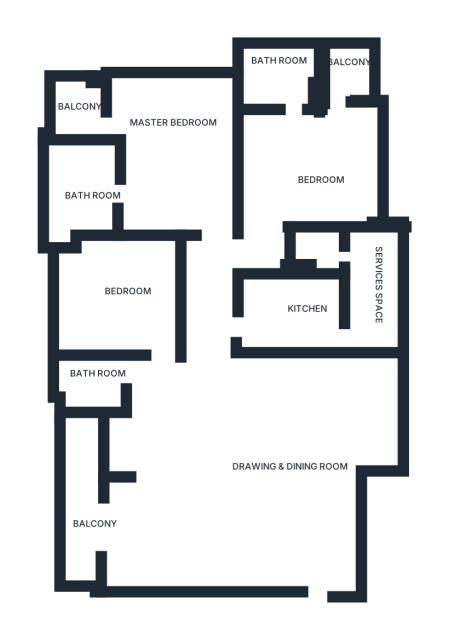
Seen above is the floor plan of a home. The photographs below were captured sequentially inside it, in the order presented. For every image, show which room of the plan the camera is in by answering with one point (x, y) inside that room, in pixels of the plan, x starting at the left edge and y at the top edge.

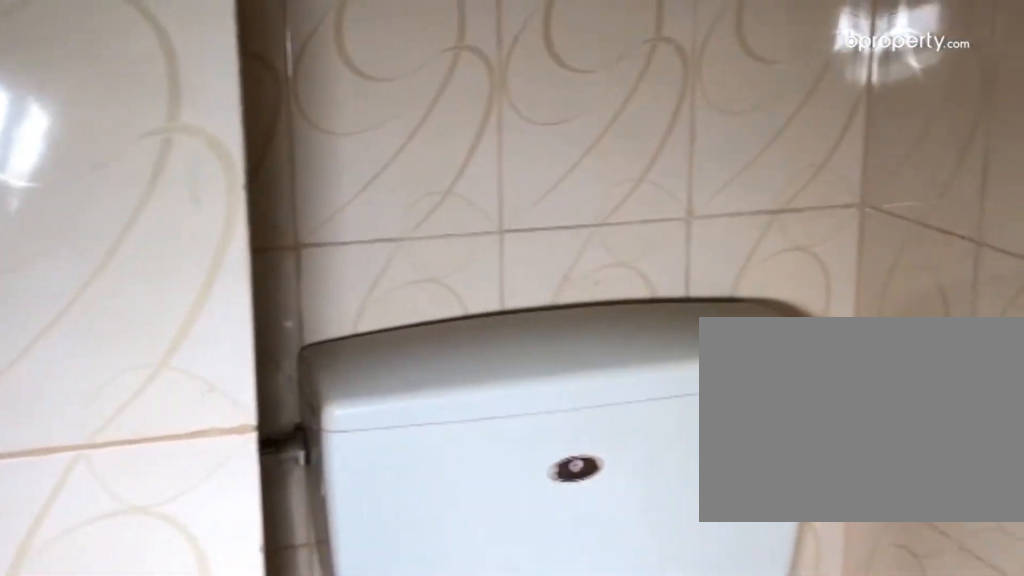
(341, 253)
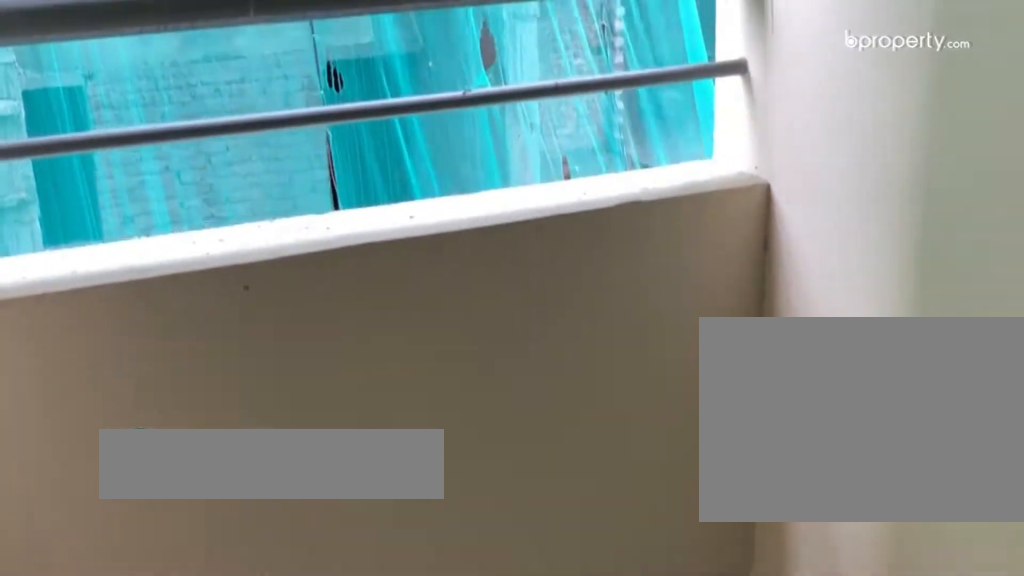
(340, 76)
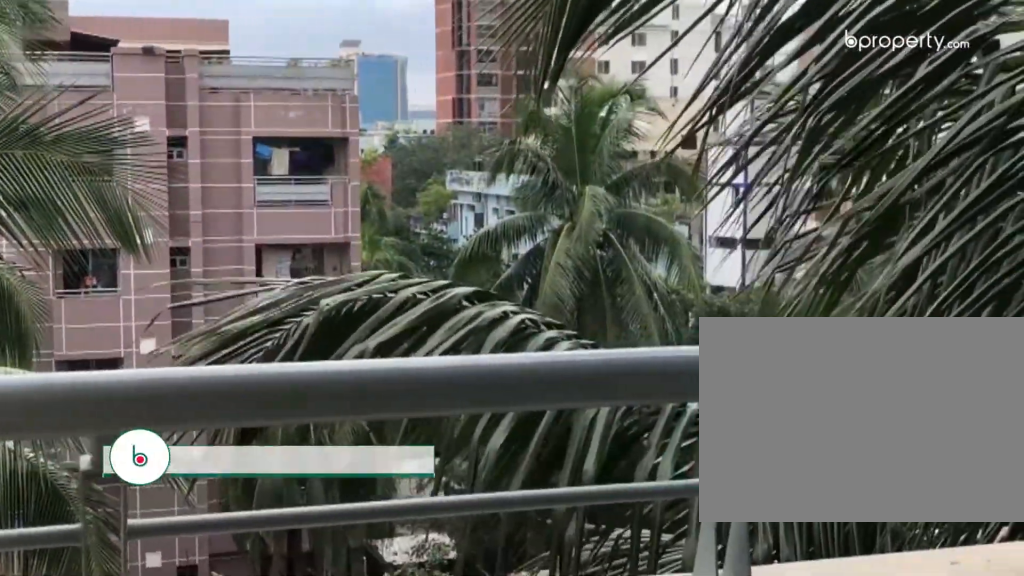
(79, 112)
